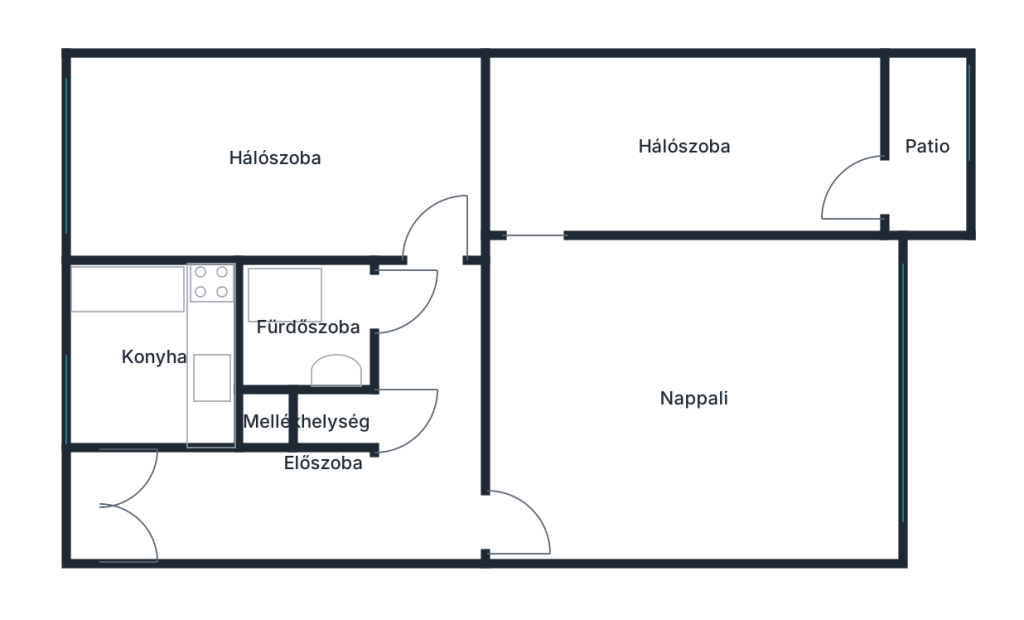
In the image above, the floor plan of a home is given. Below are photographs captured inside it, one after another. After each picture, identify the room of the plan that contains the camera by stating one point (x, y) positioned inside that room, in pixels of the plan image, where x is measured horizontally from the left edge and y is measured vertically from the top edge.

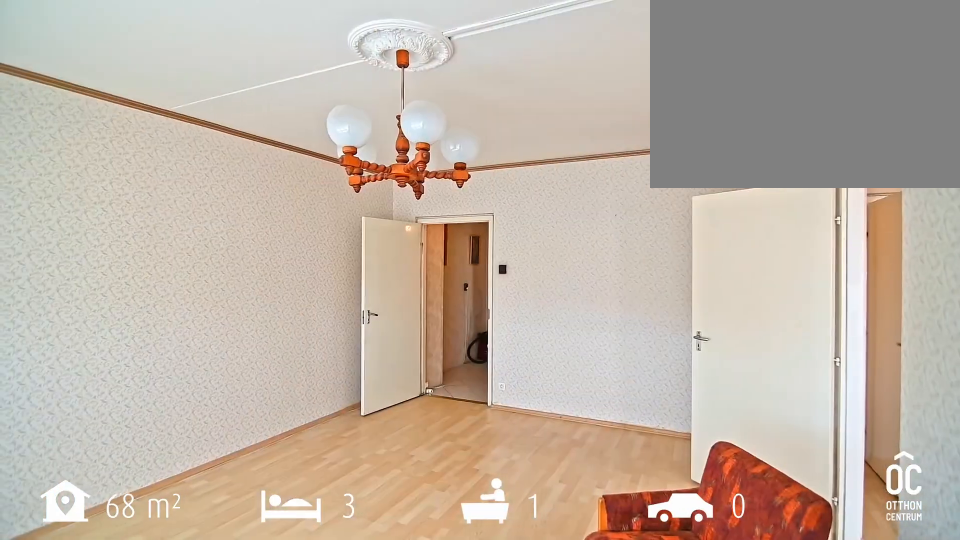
(696, 405)
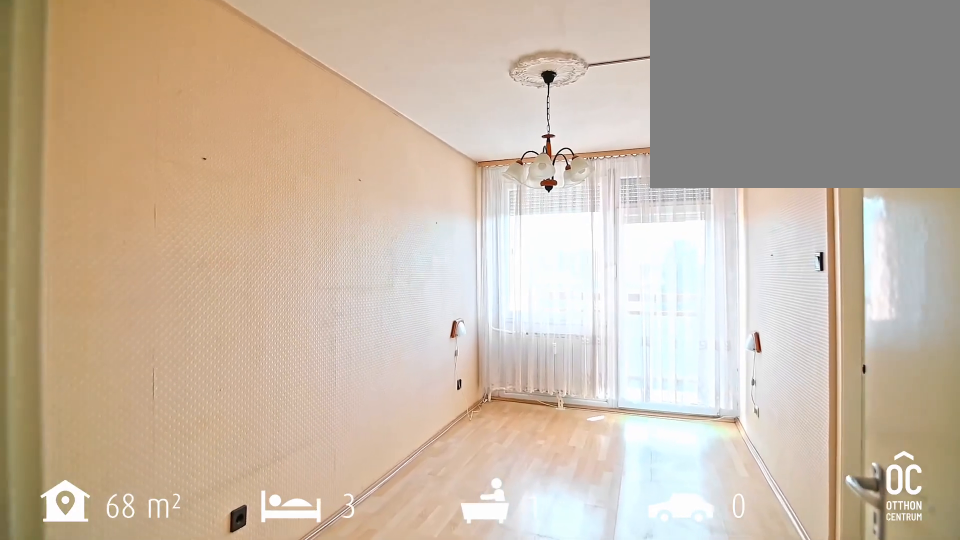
(676, 148)
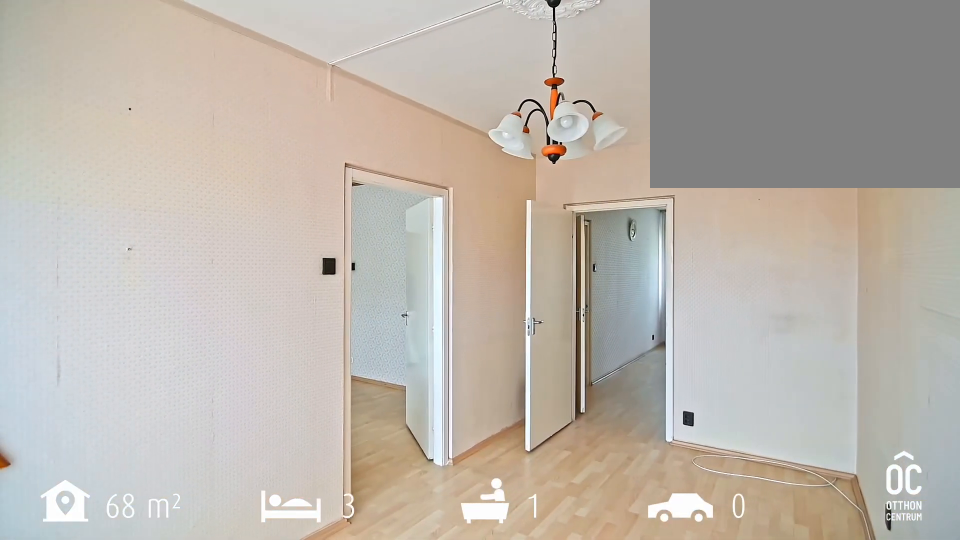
(676, 148)
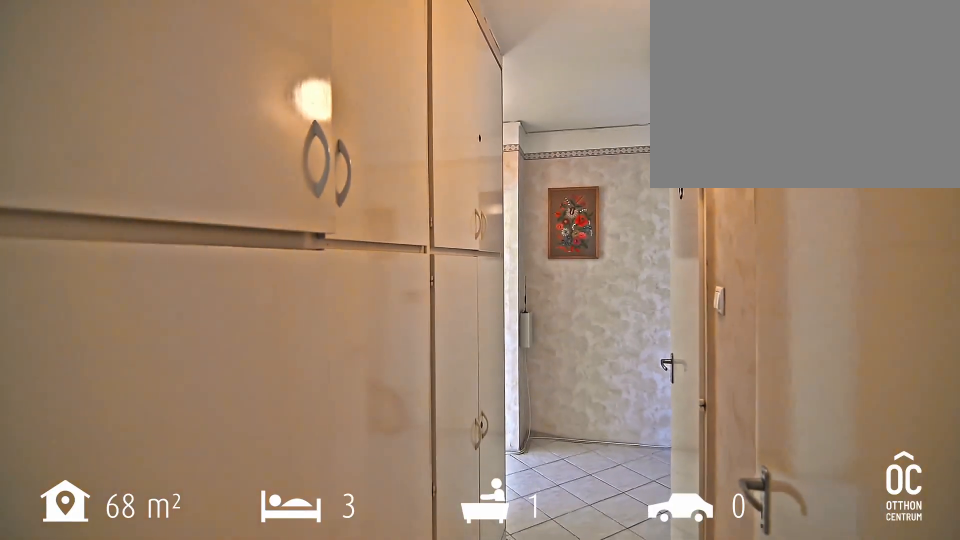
(424, 380)
